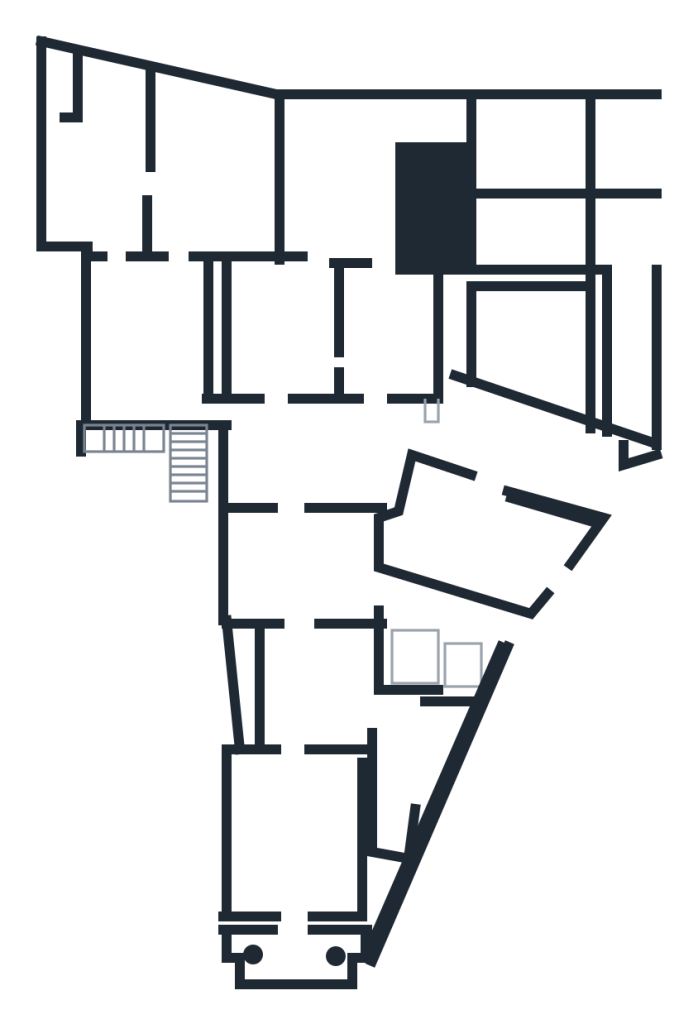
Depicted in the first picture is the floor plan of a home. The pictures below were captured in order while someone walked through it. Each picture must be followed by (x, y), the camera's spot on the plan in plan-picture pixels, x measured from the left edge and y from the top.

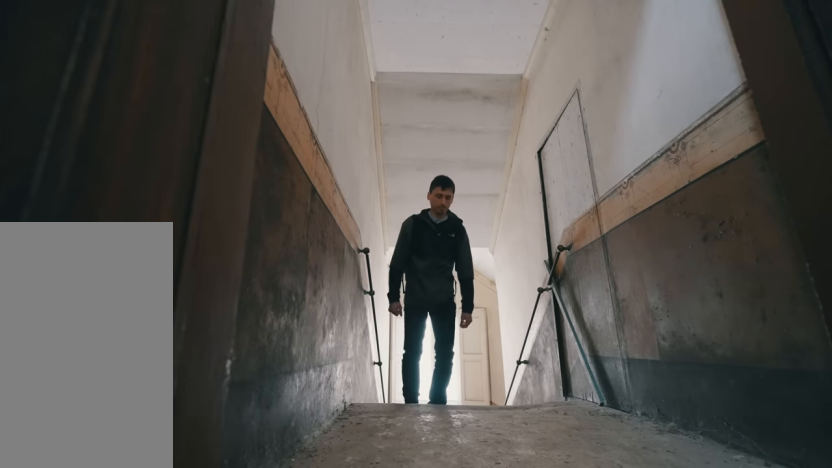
(440, 645)
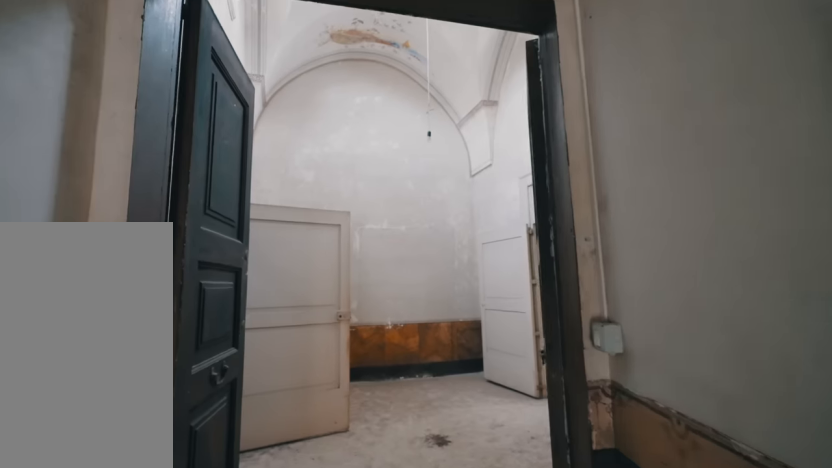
(423, 636)
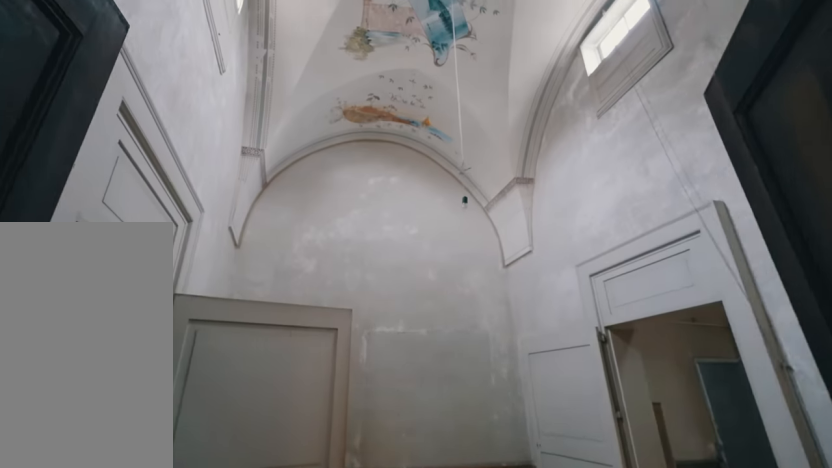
(358, 602)
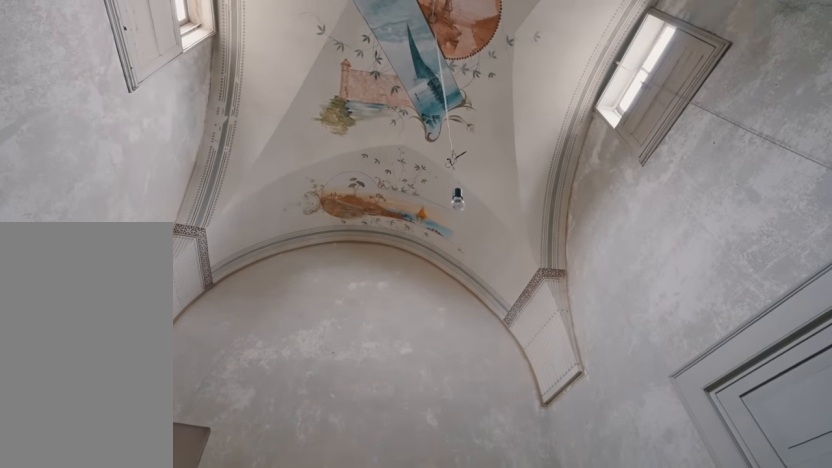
(294, 569)
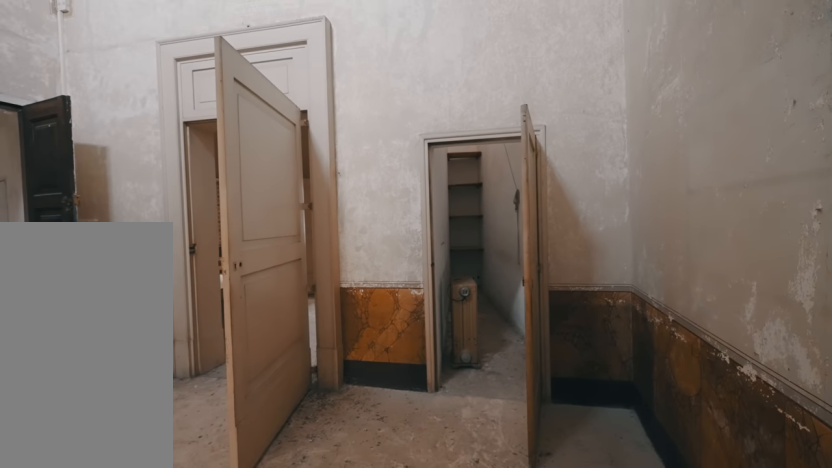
(294, 569)
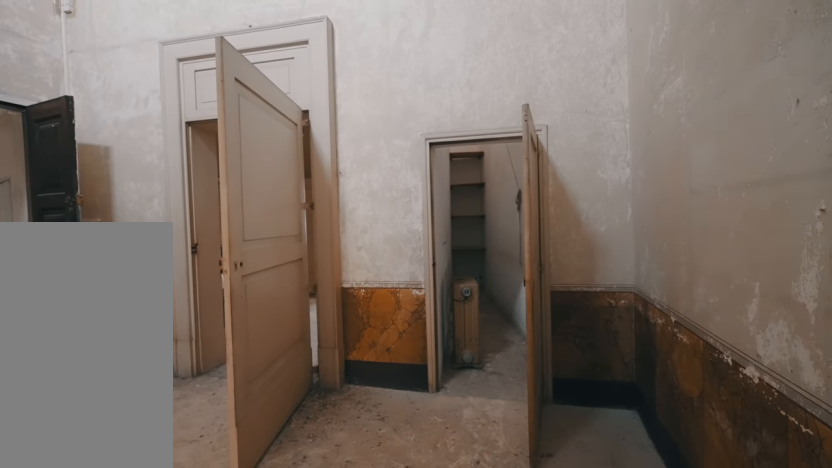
(294, 569)
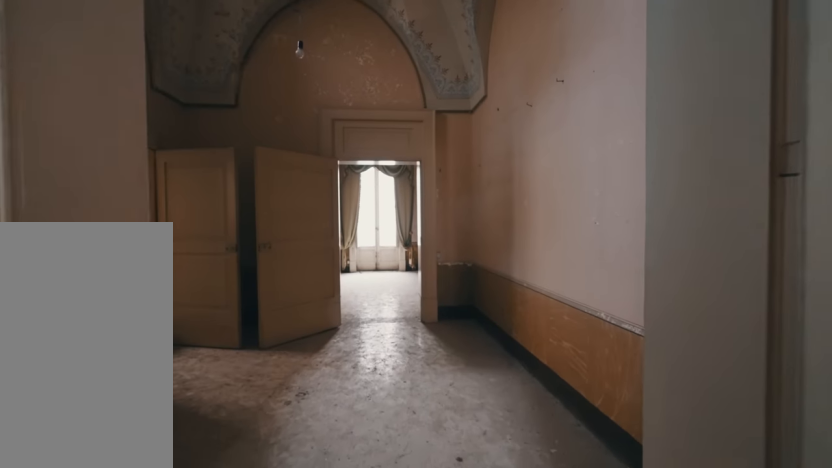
(295, 581)
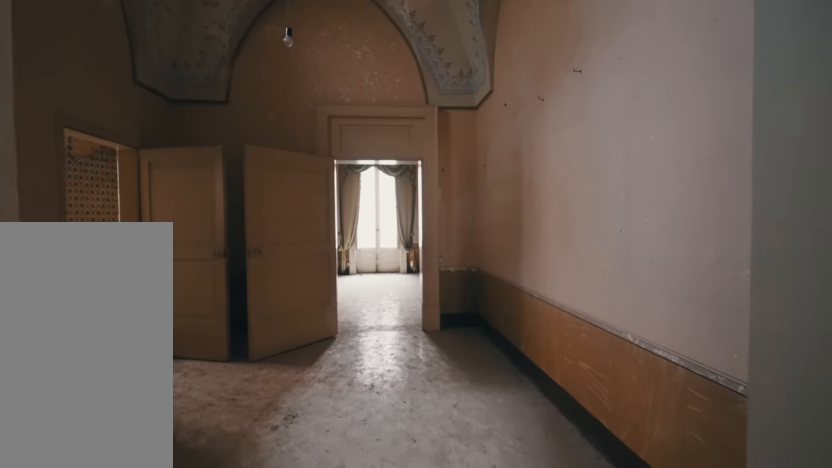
(298, 615)
